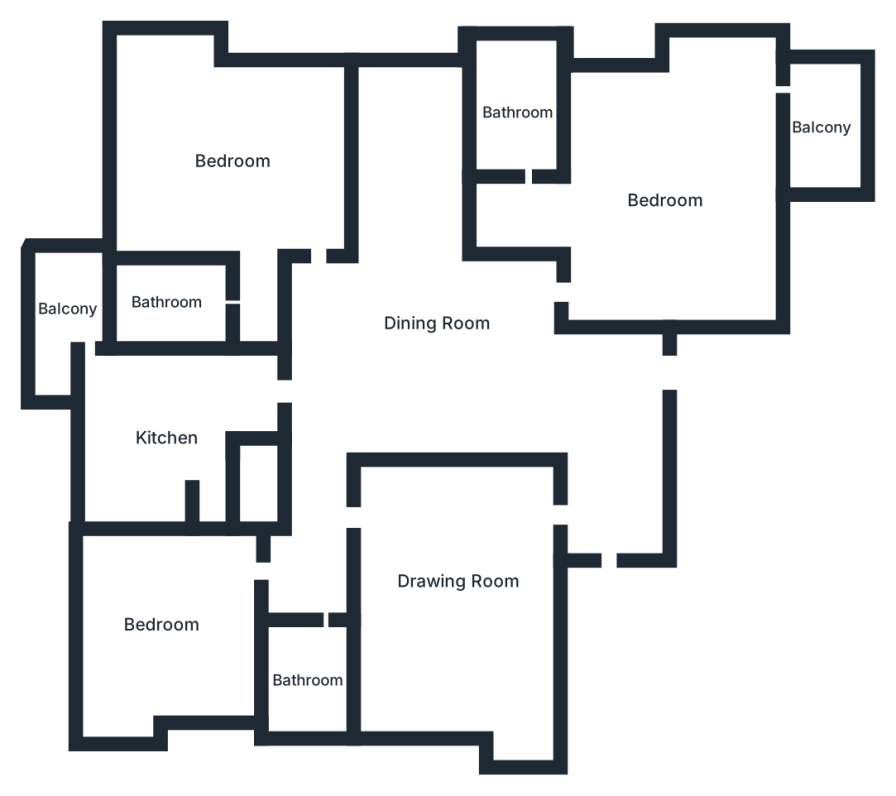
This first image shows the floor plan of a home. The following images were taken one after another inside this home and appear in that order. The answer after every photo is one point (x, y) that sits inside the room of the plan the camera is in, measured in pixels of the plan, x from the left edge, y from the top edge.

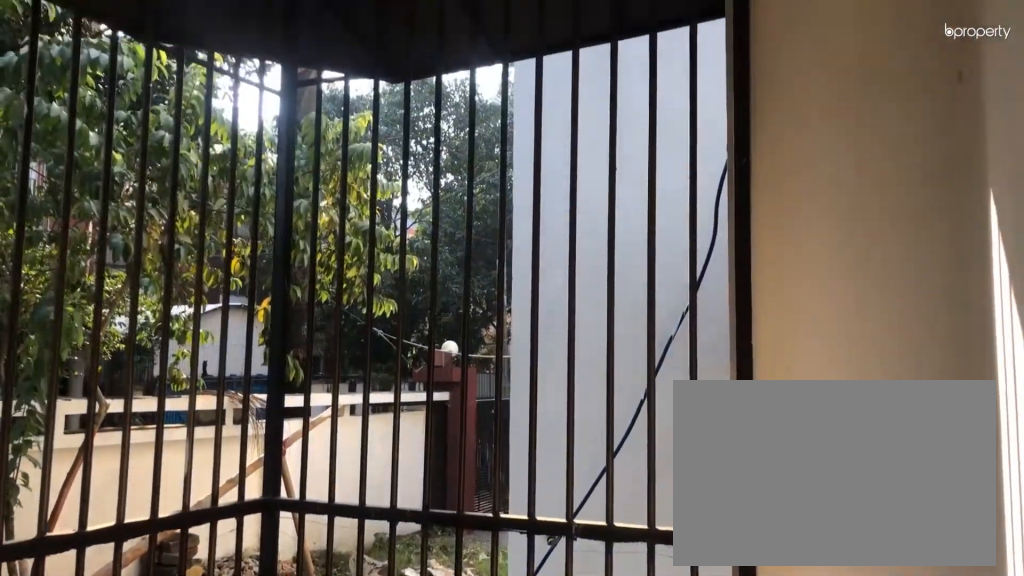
(826, 122)
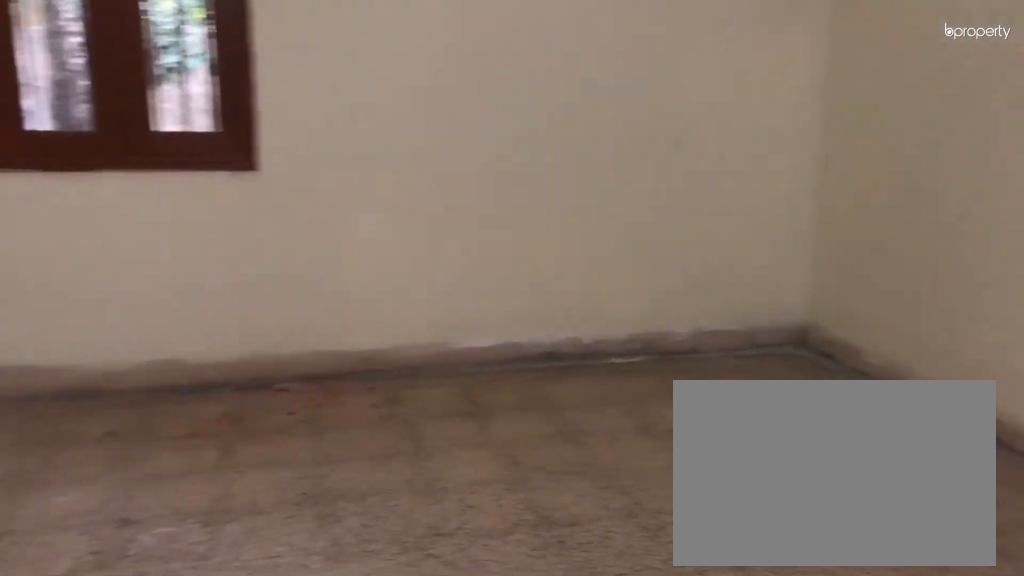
(232, 168)
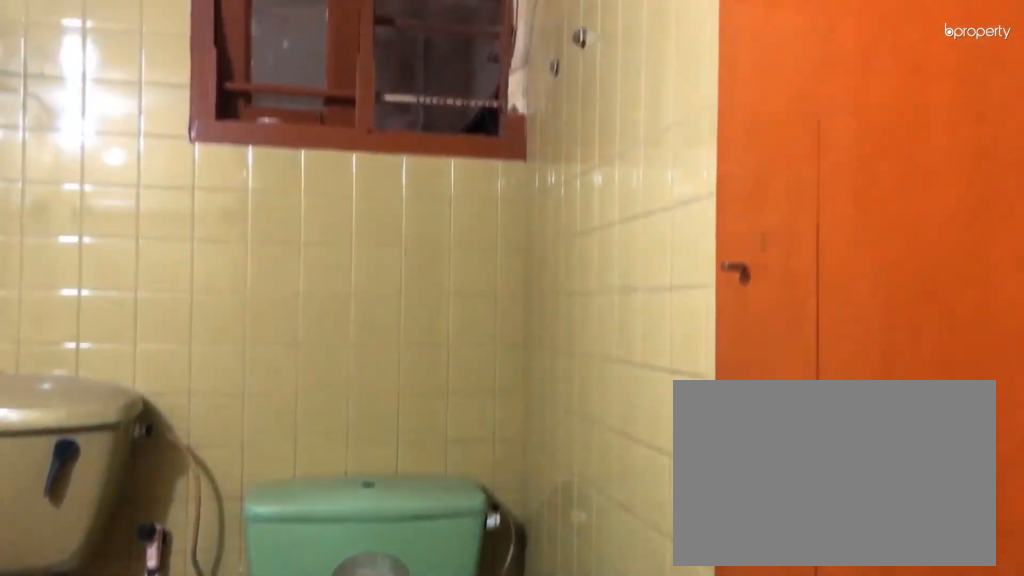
(167, 302)
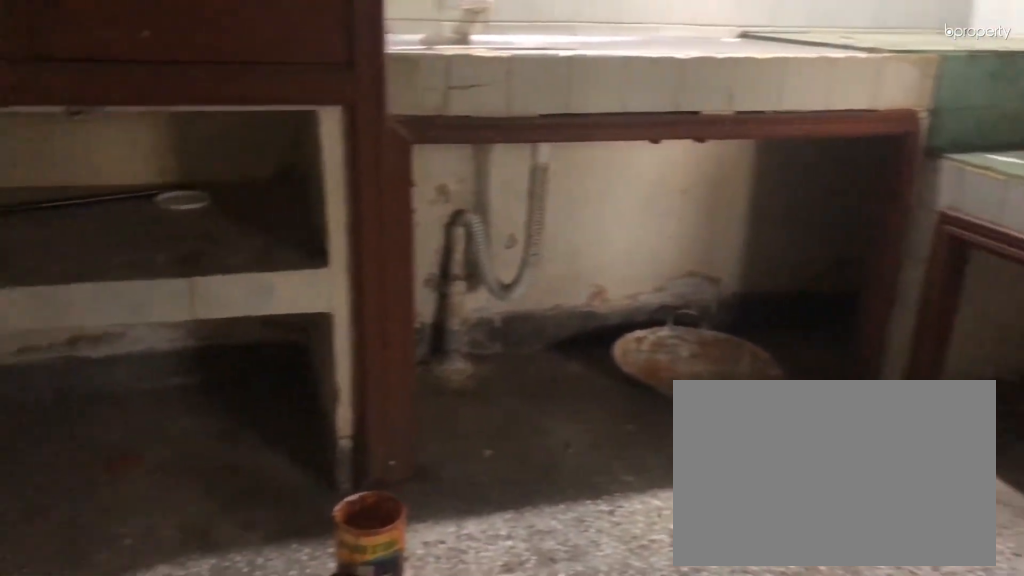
(161, 448)
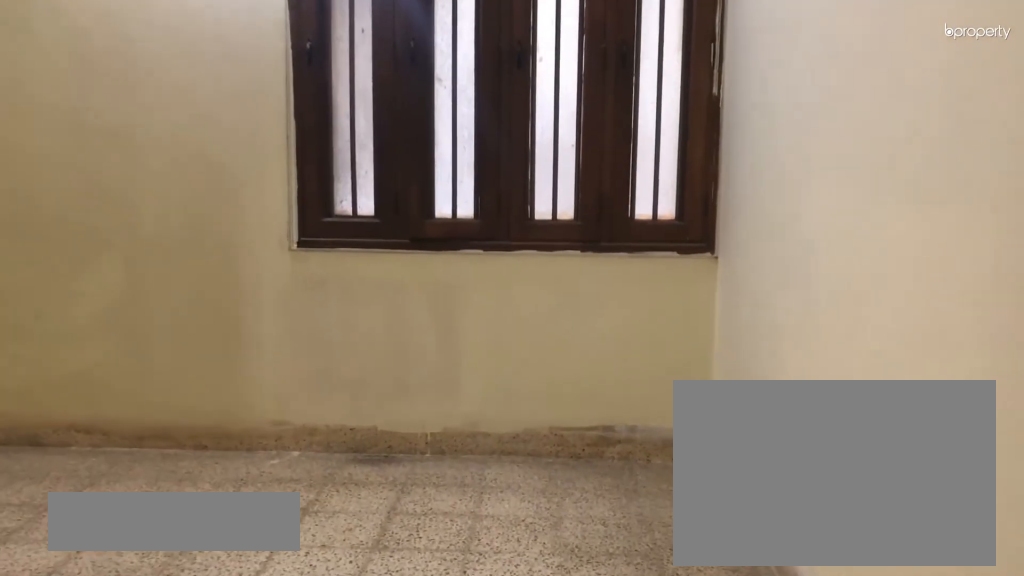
(167, 623)
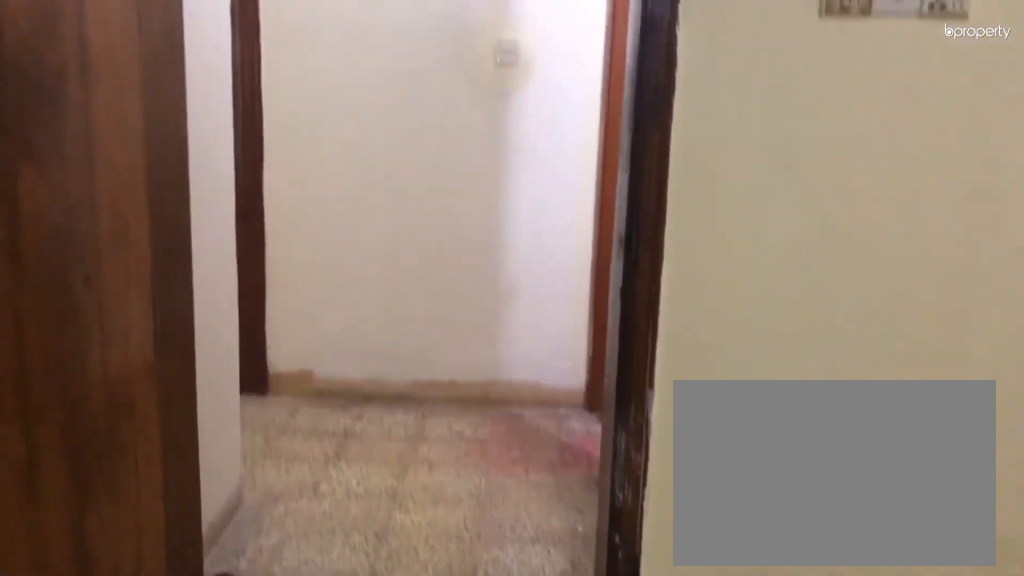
(167, 623)
